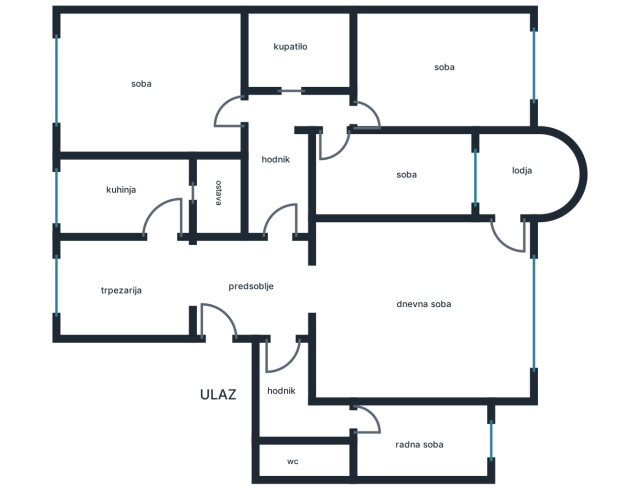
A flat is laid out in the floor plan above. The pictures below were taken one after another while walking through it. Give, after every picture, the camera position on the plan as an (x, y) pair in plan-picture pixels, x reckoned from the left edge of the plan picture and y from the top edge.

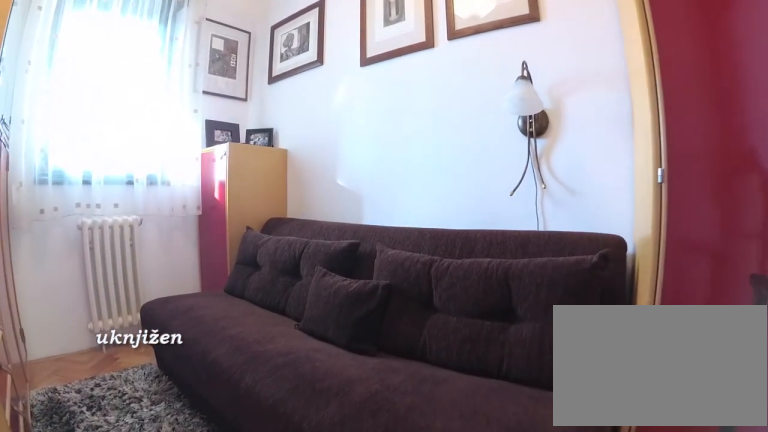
(326, 138)
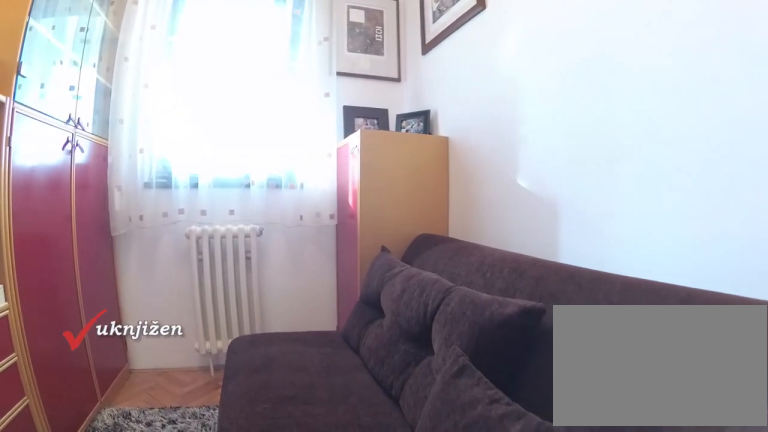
(344, 171)
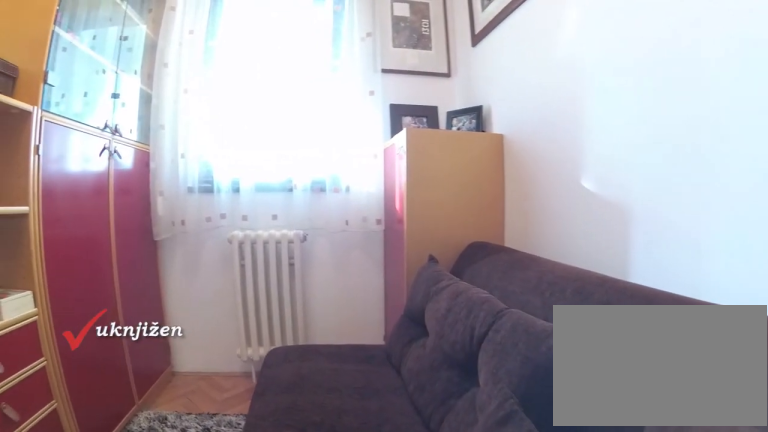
(350, 176)
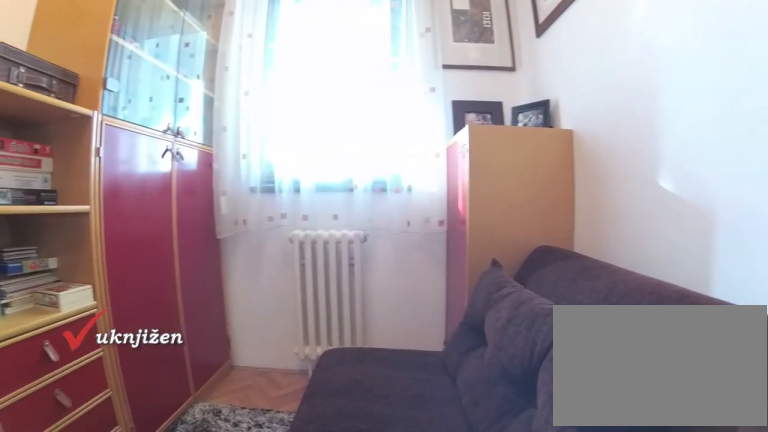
(351, 178)
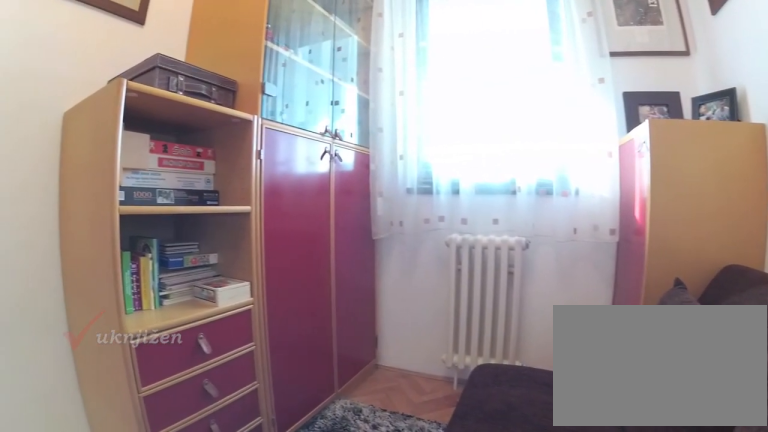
(352, 182)
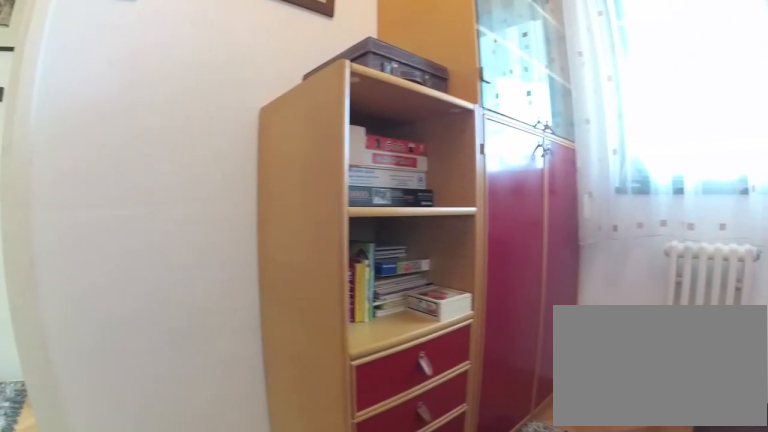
(353, 188)
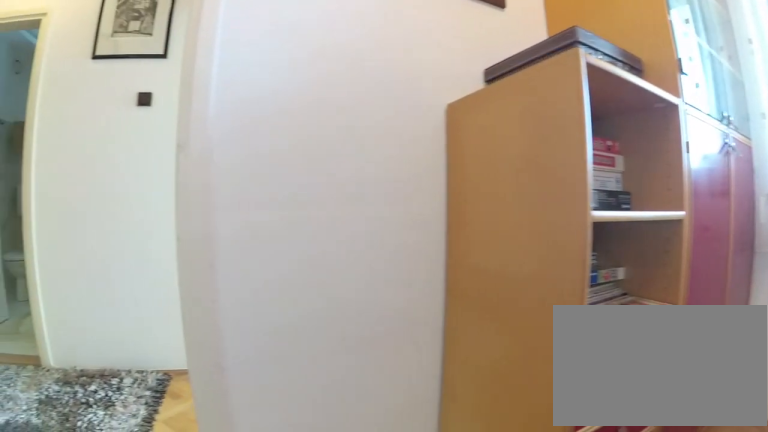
(353, 196)
